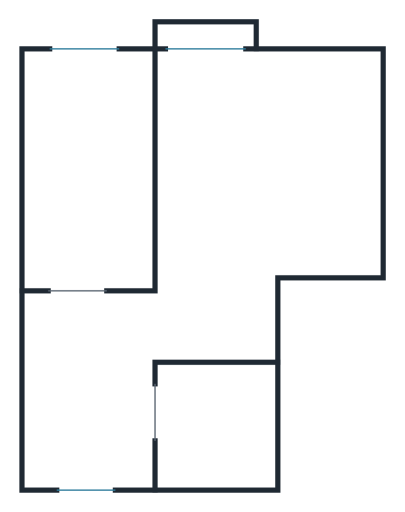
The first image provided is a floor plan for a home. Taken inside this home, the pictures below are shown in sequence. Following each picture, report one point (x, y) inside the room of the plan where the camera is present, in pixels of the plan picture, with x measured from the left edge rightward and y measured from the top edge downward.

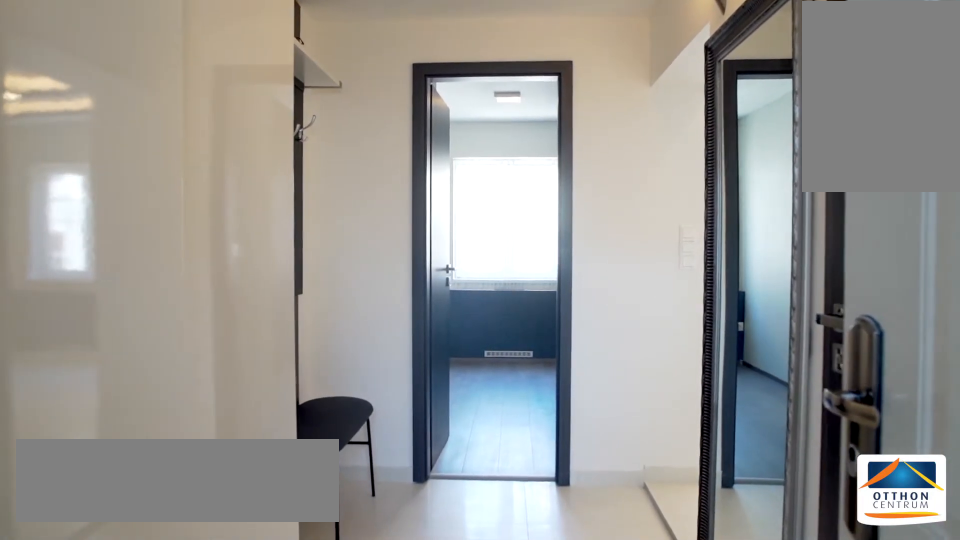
(86, 421)
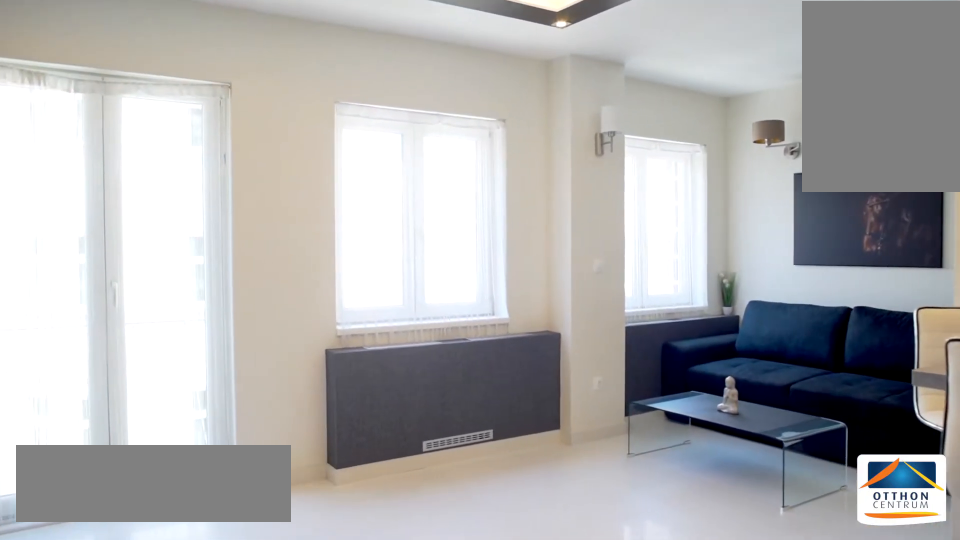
(244, 185)
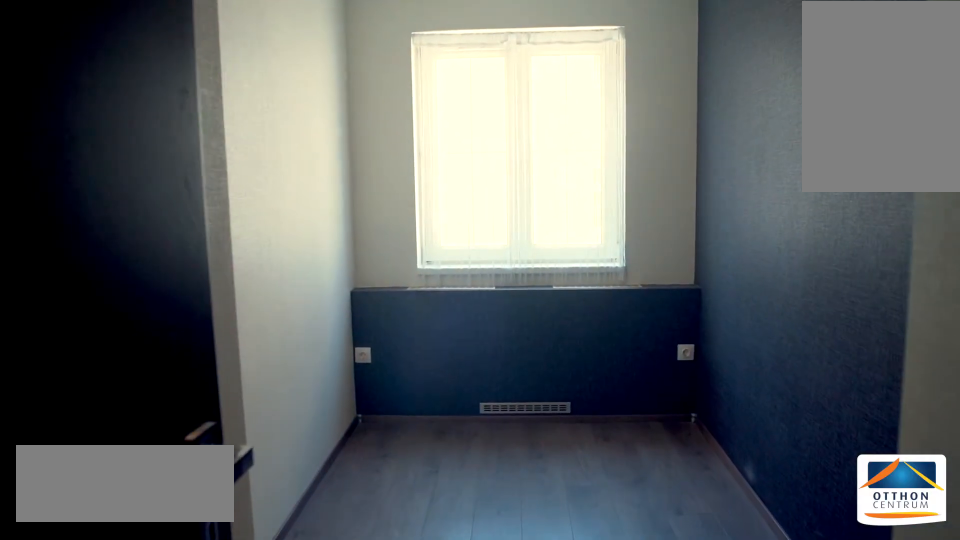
(88, 179)
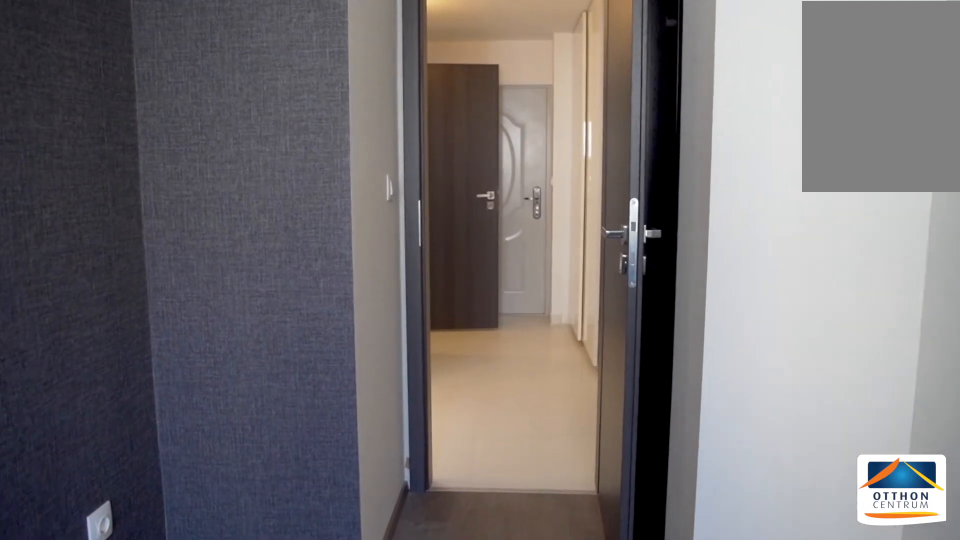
(87, 179)
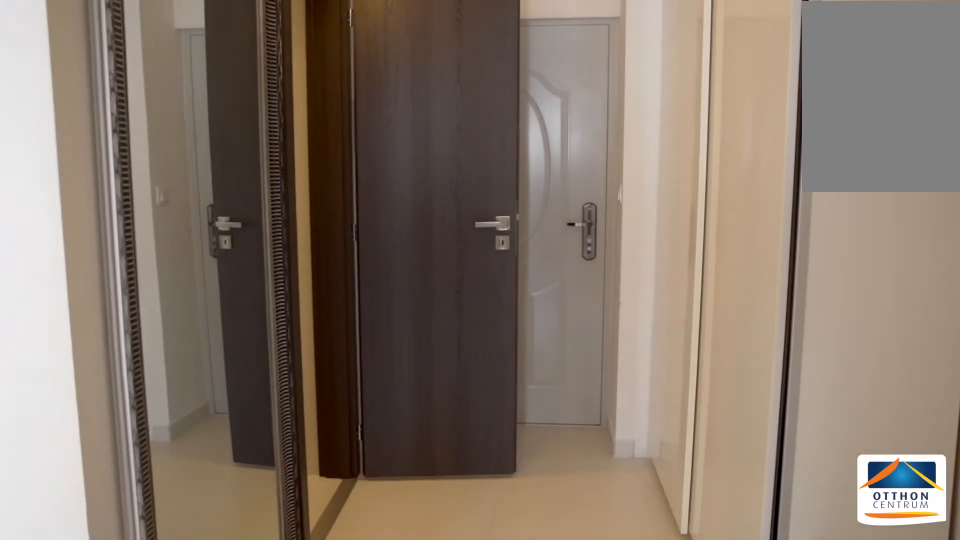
(88, 390)
